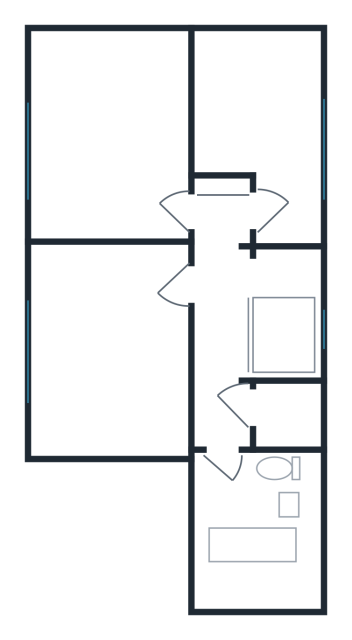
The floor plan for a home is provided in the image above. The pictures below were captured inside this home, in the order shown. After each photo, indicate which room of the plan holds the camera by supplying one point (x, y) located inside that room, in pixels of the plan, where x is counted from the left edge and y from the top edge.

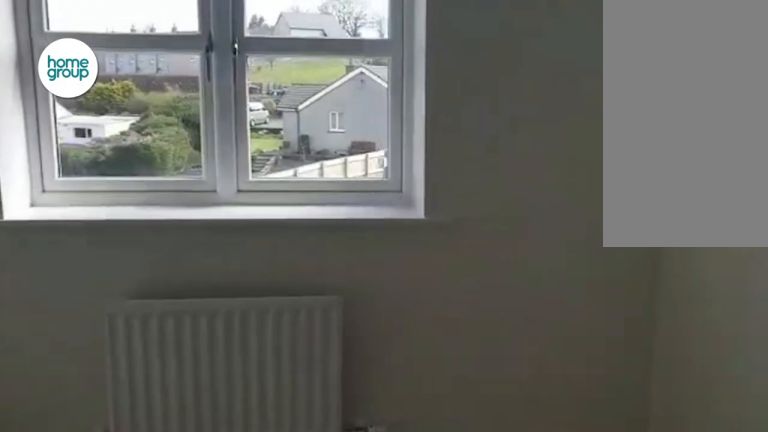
(115, 158)
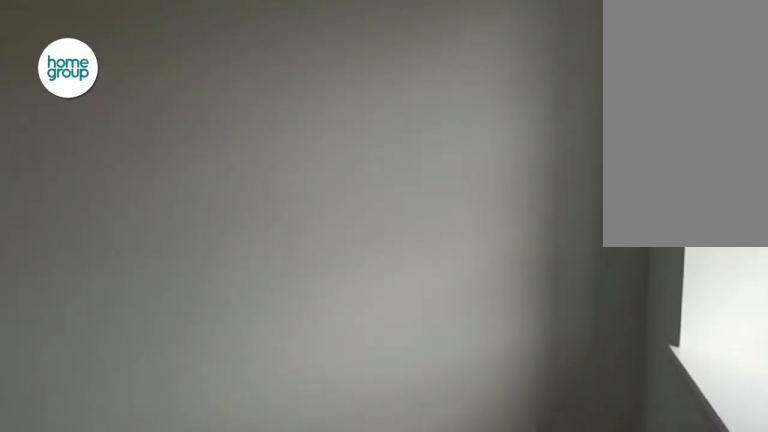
(115, 158)
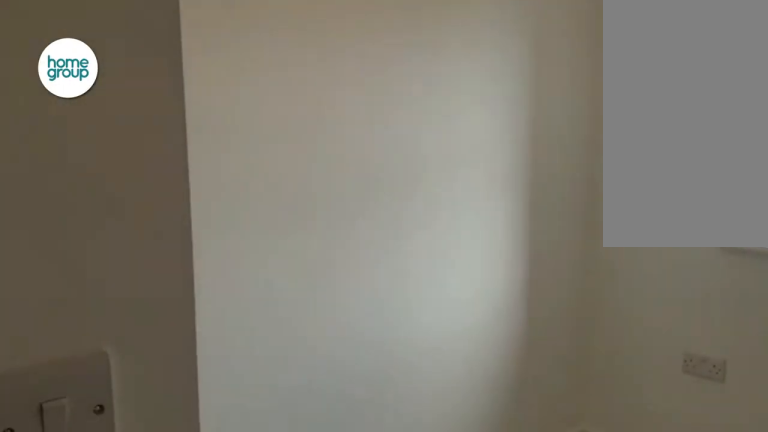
(259, 123)
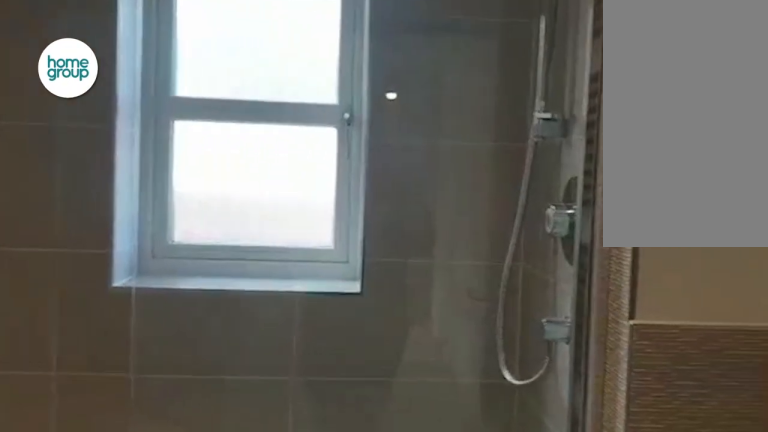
(262, 531)
